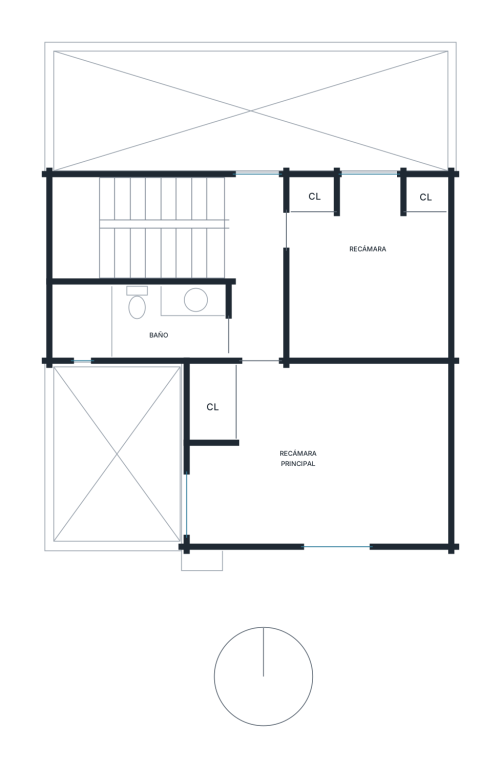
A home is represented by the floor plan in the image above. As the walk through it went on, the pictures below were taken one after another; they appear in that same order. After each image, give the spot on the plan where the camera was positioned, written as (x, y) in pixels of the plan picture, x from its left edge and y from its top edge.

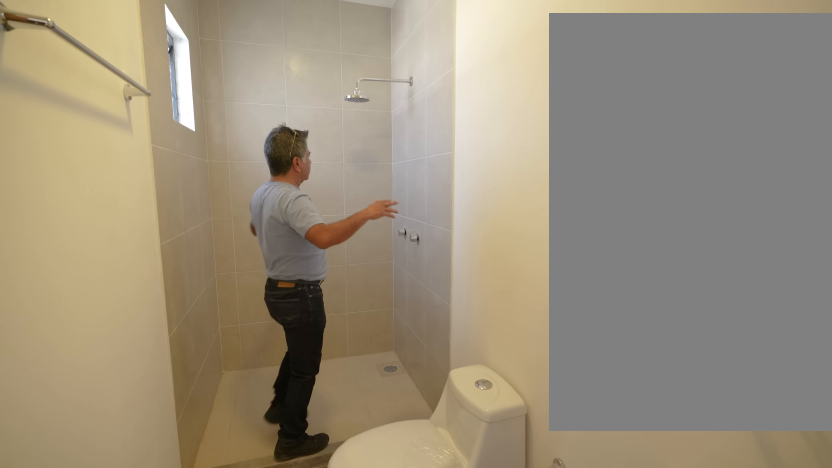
(256, 340)
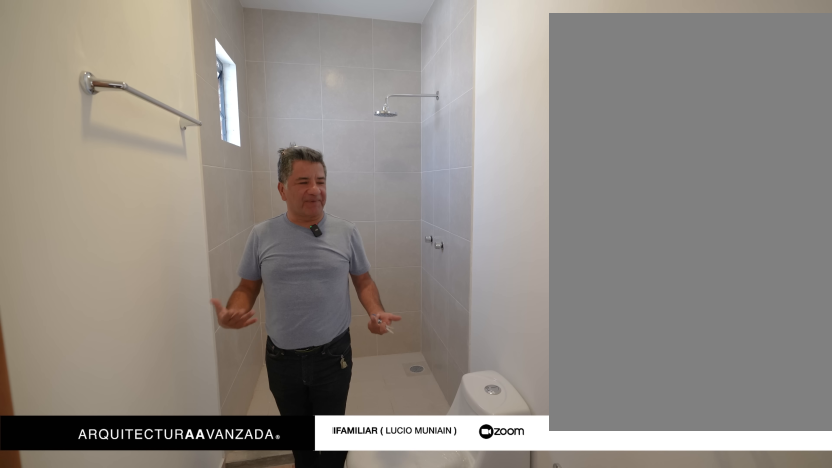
(199, 333)
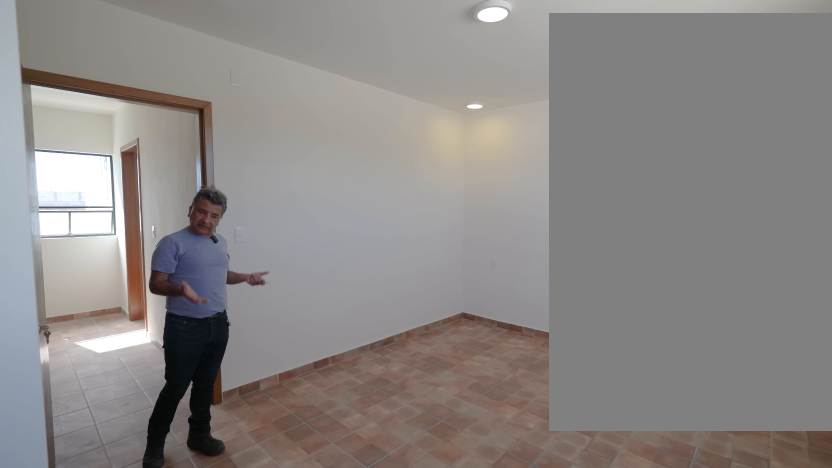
(262, 447)
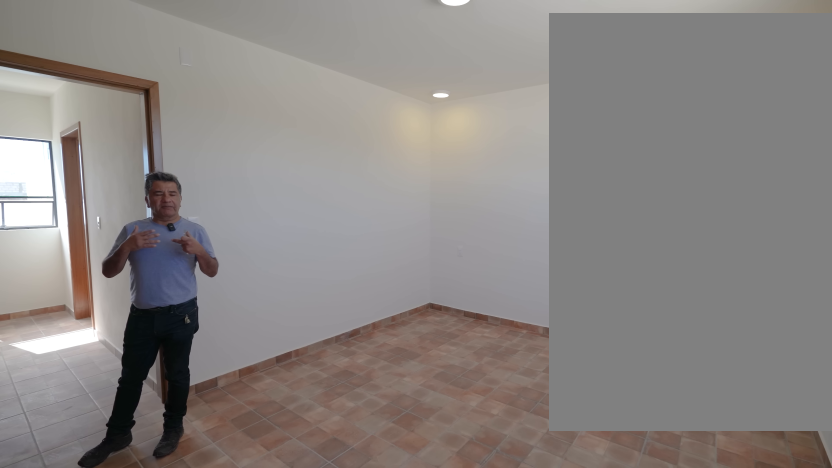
(262, 446)
